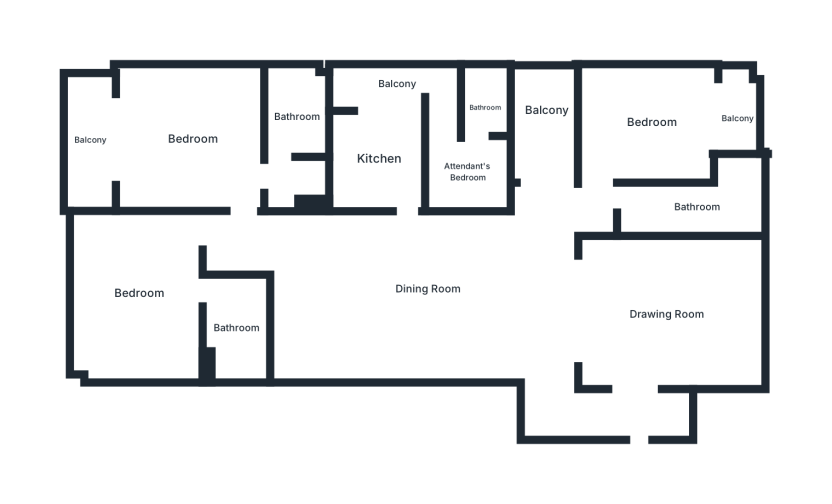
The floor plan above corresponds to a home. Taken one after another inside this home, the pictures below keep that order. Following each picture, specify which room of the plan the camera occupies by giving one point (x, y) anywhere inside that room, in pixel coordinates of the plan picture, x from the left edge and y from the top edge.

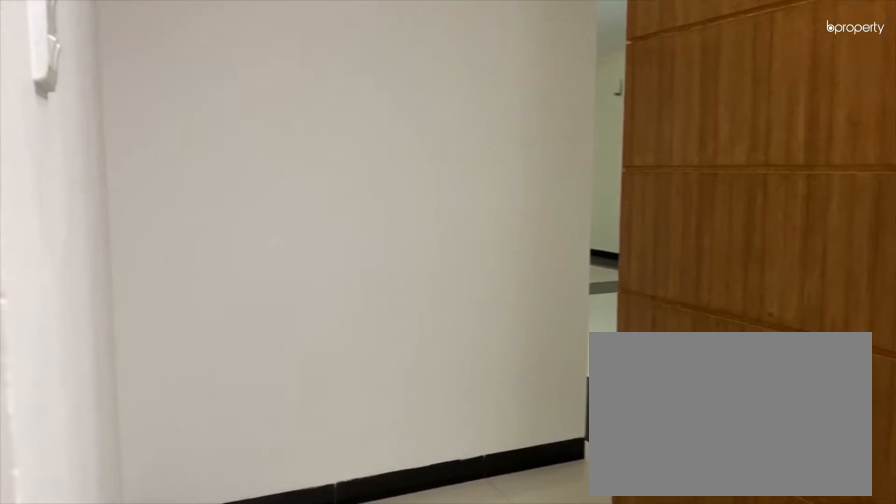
(640, 423)
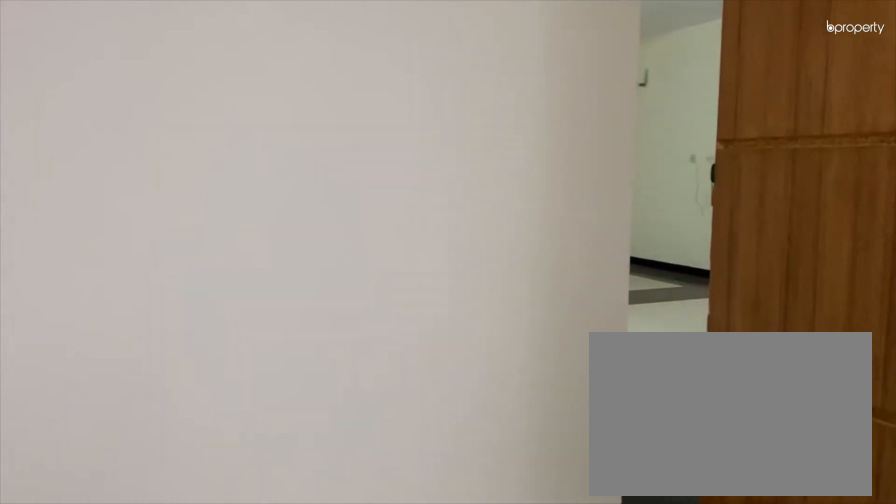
(550, 346)
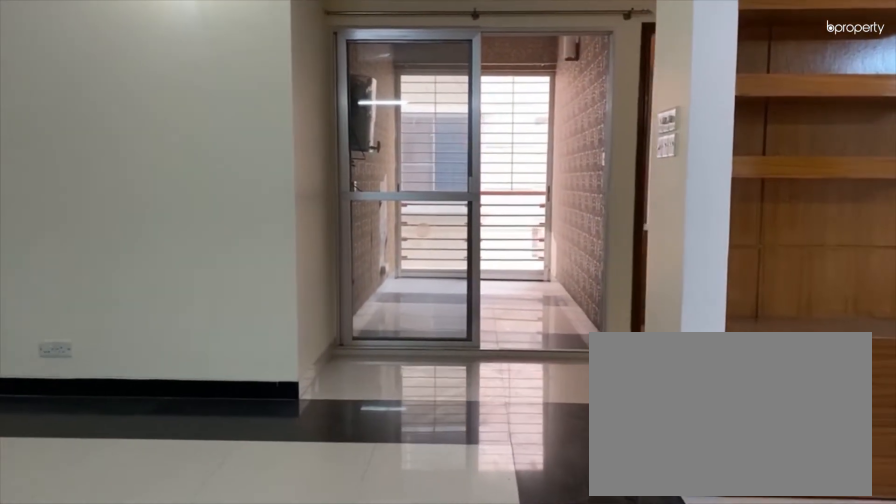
(424, 289)
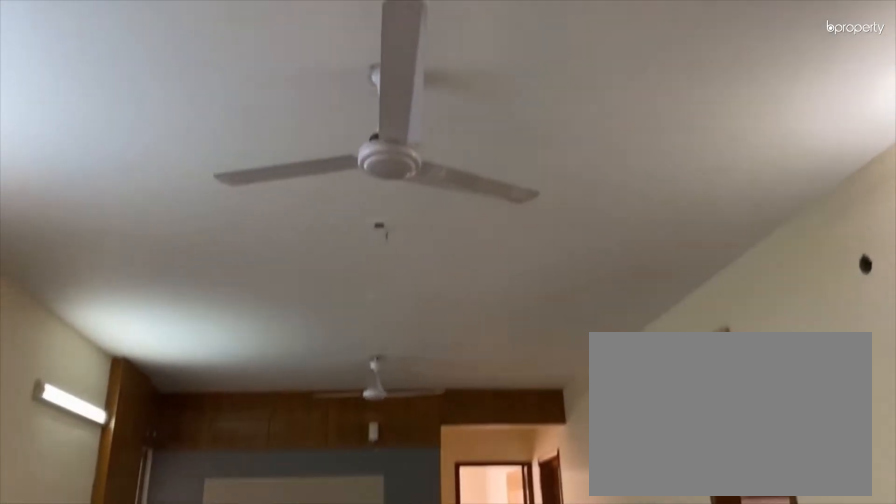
(424, 289)
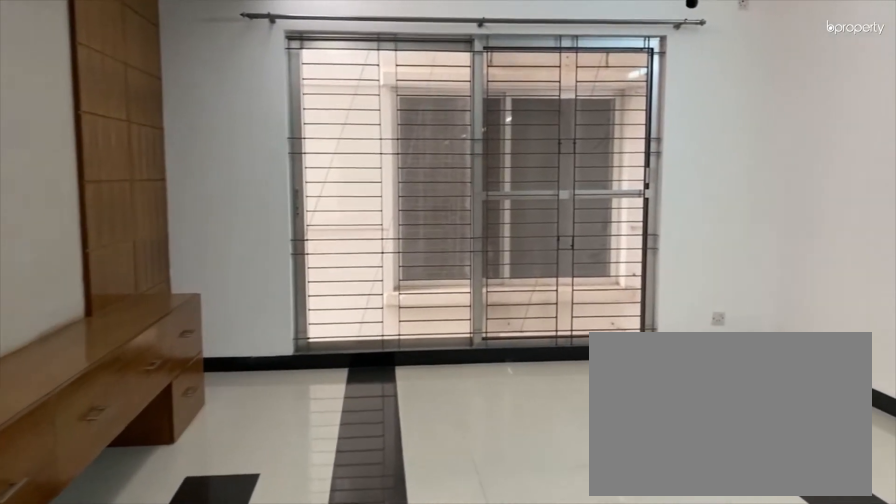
(678, 312)
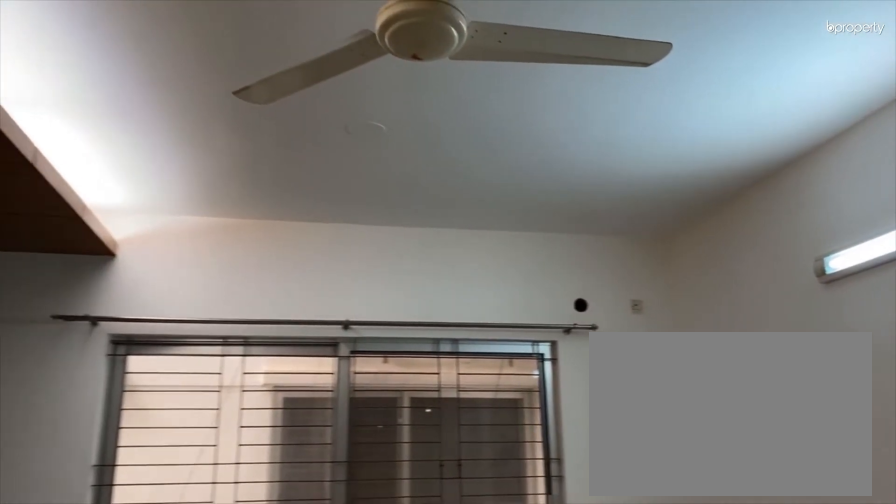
(672, 312)
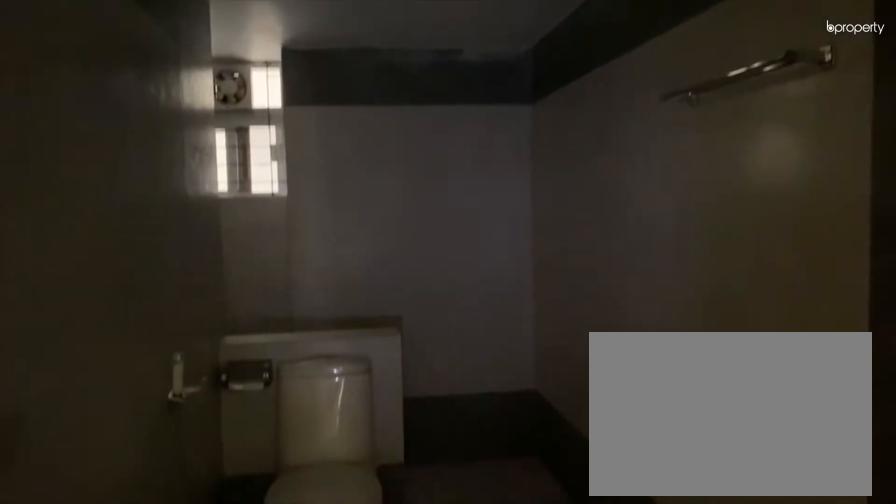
(697, 208)
